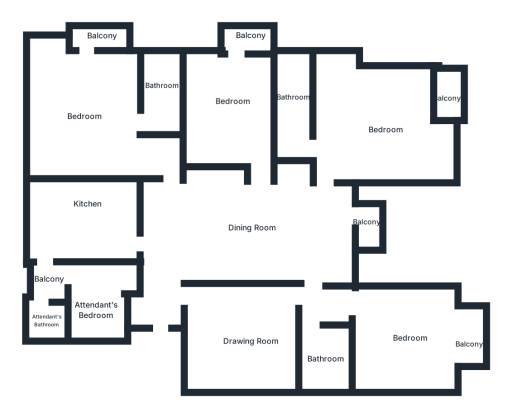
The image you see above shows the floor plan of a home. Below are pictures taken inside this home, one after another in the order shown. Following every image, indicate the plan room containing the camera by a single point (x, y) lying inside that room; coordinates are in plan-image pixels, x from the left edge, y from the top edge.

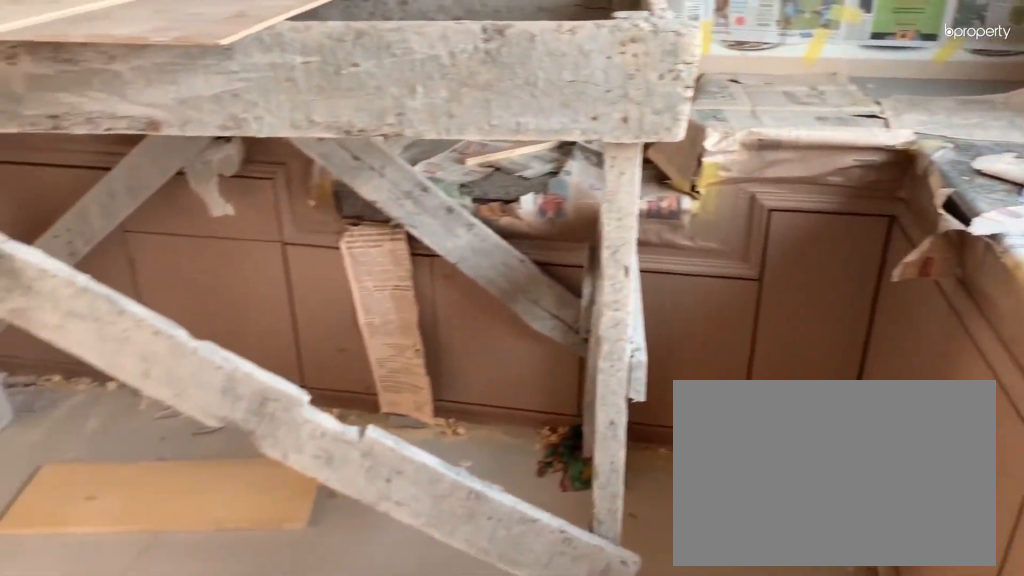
(84, 215)
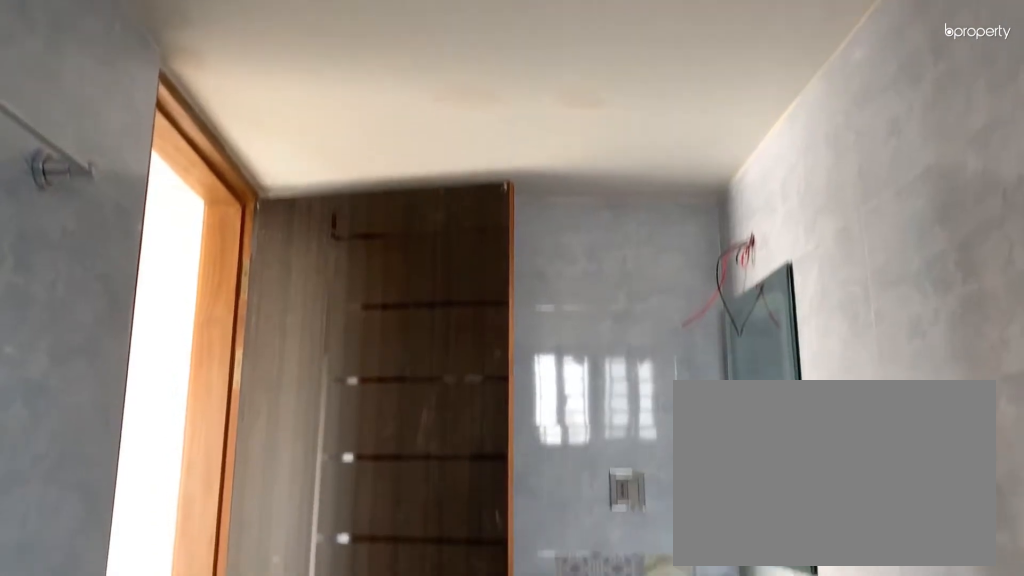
(156, 101)
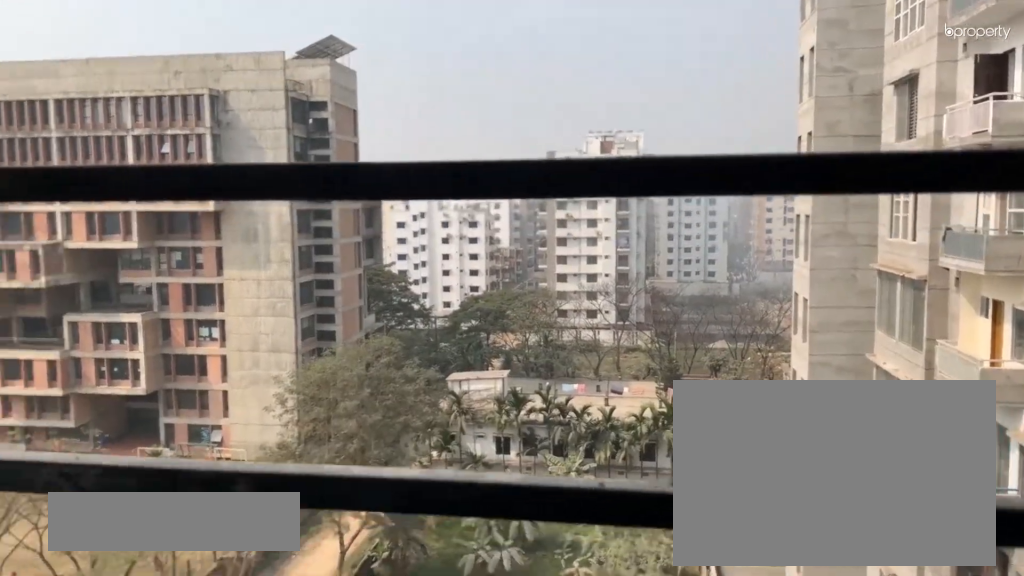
(93, 44)
